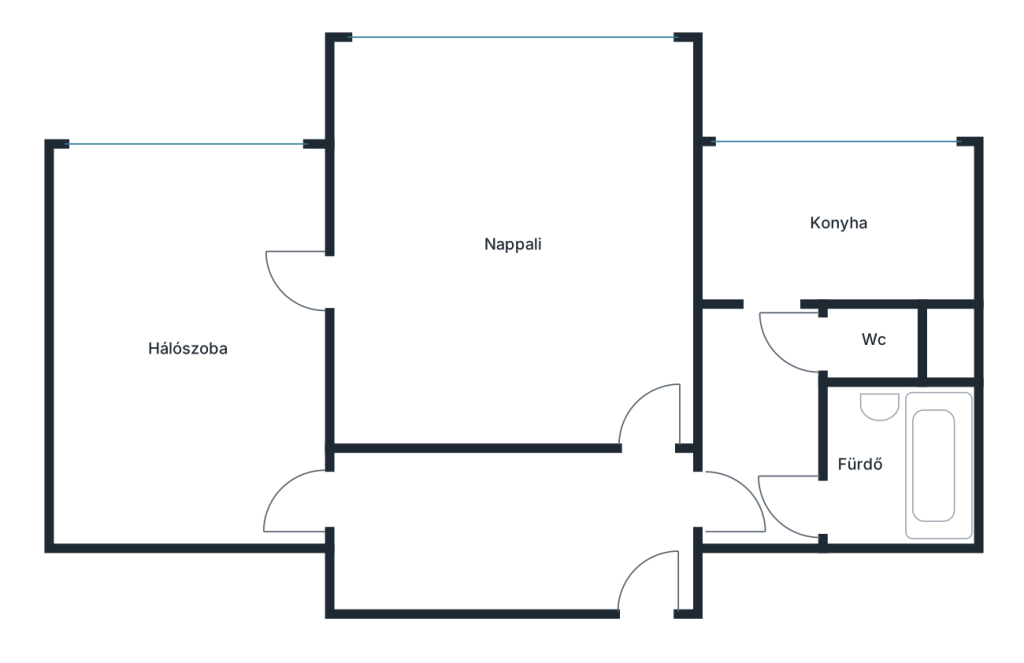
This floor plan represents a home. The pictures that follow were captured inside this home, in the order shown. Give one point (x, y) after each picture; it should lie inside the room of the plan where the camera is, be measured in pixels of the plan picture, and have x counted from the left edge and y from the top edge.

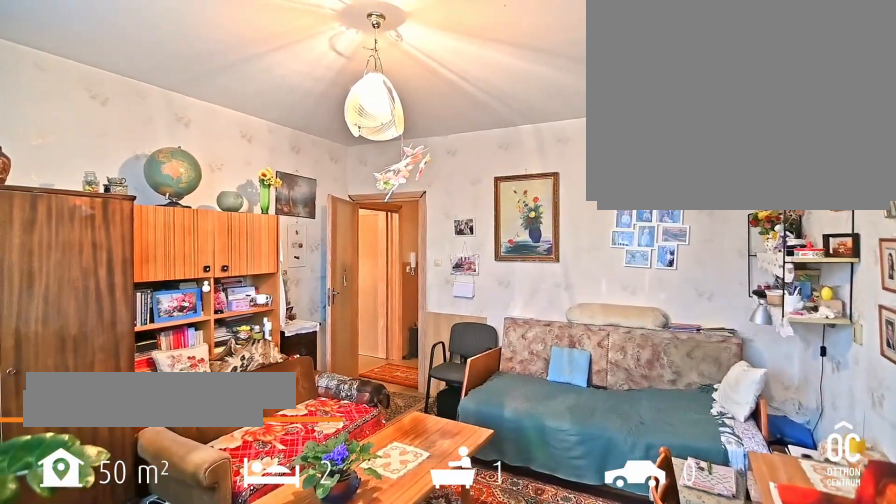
(513, 246)
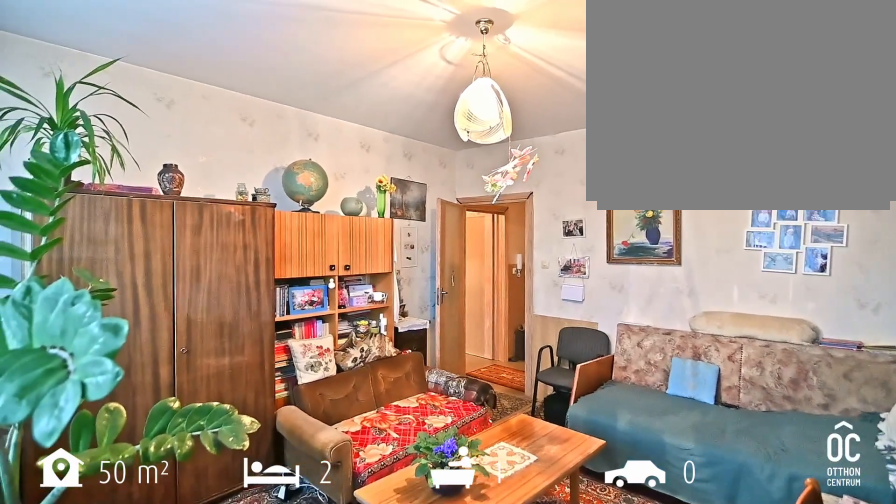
(513, 246)
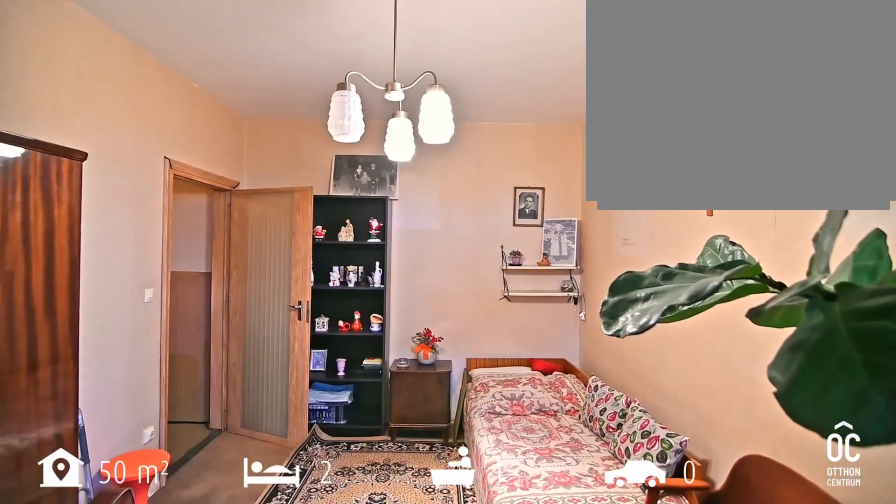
(190, 354)
